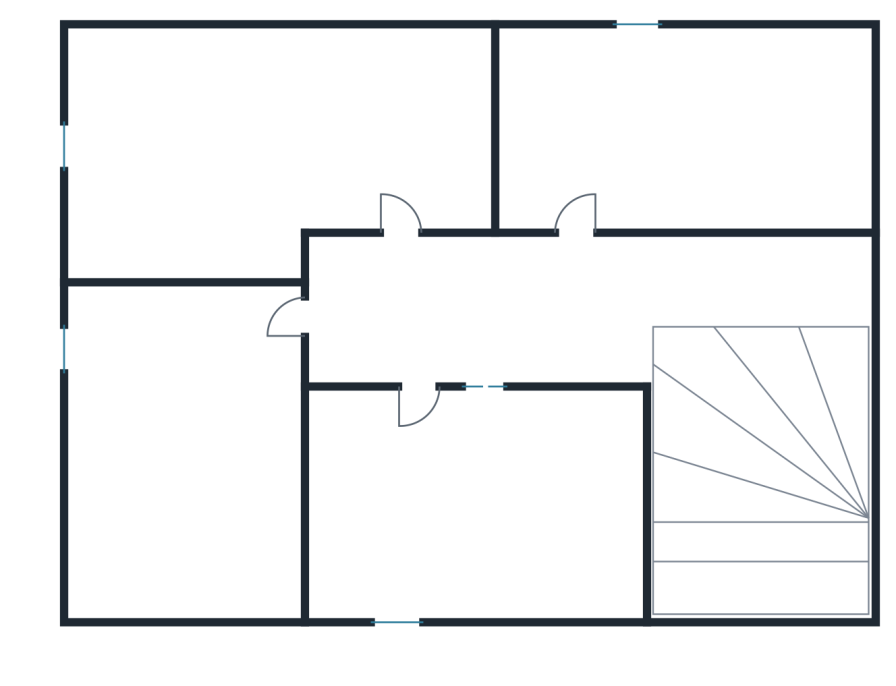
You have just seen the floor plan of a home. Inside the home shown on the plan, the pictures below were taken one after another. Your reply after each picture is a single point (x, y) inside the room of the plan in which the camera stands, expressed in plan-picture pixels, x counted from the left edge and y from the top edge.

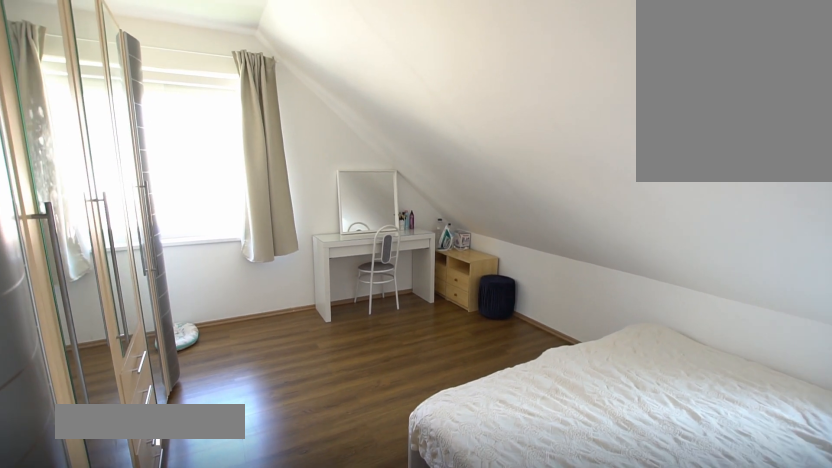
(297, 130)
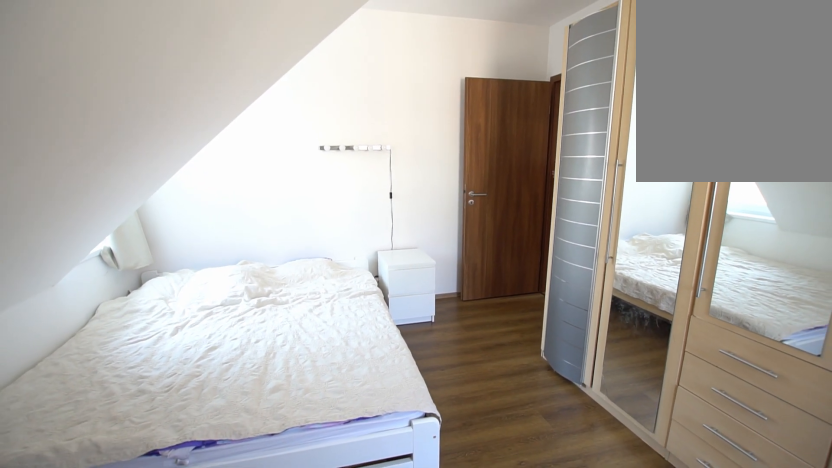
(297, 130)
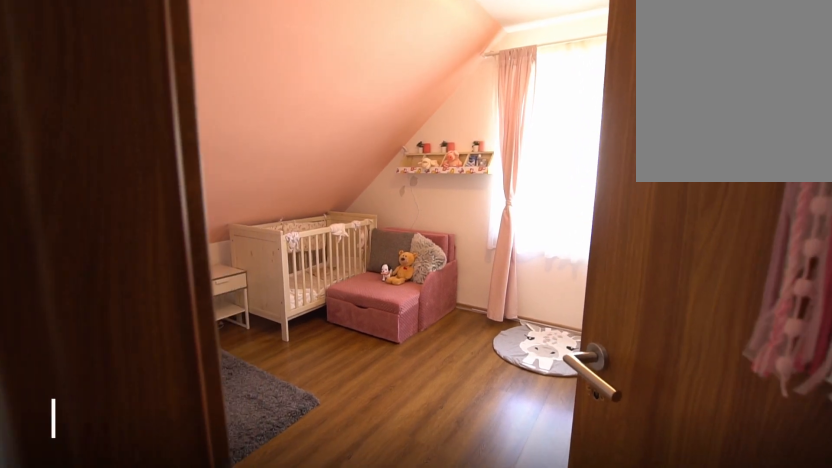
(185, 457)
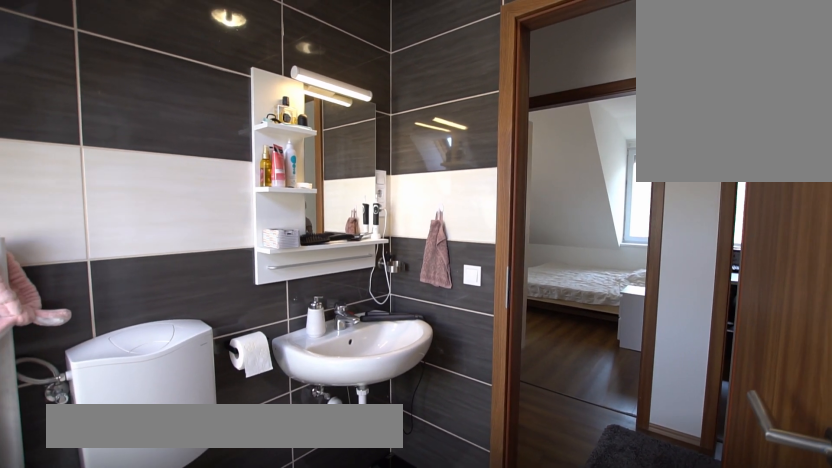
(474, 520)
